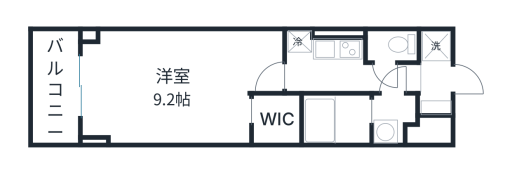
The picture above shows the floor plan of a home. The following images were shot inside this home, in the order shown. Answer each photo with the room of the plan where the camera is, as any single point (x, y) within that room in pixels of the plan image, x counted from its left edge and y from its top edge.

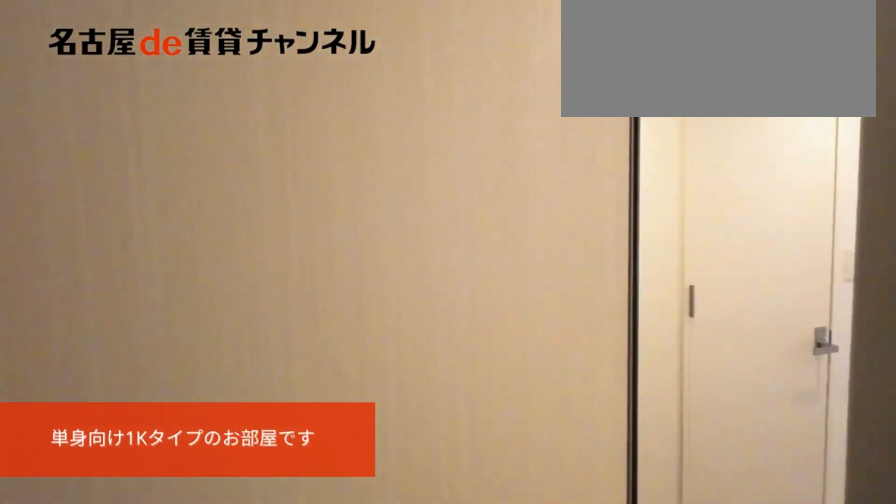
(435, 82)
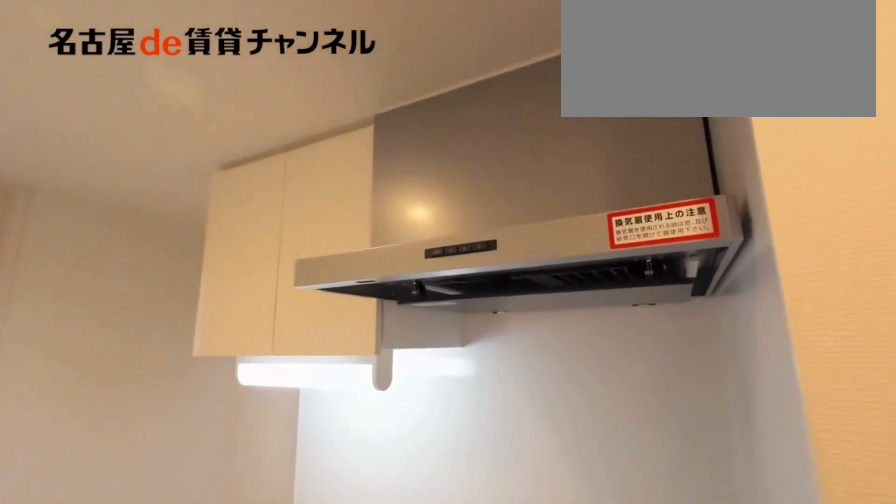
(336, 49)
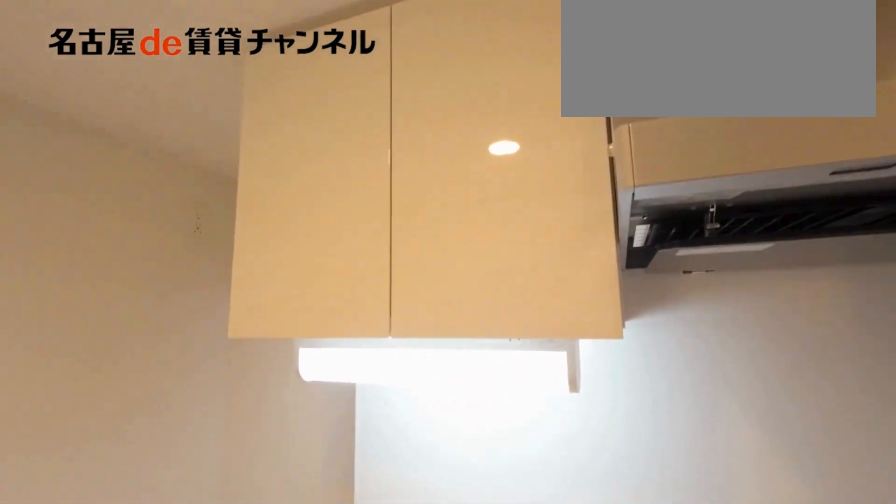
(336, 49)
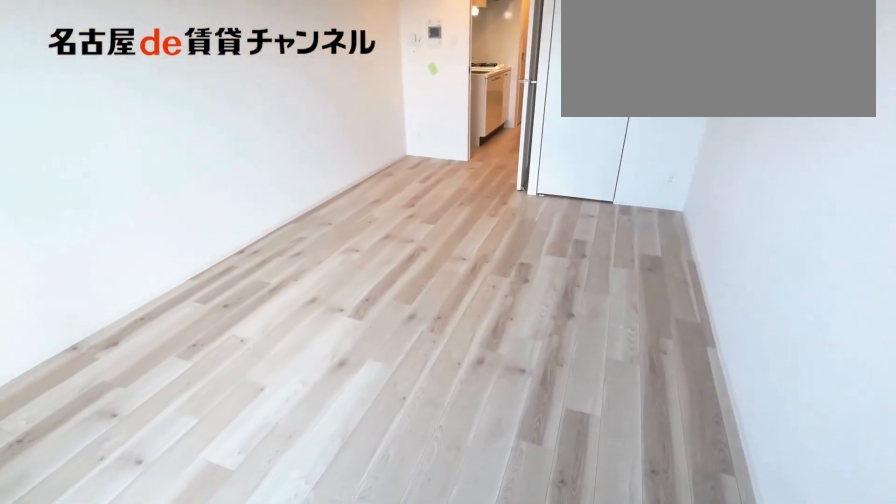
(177, 84)
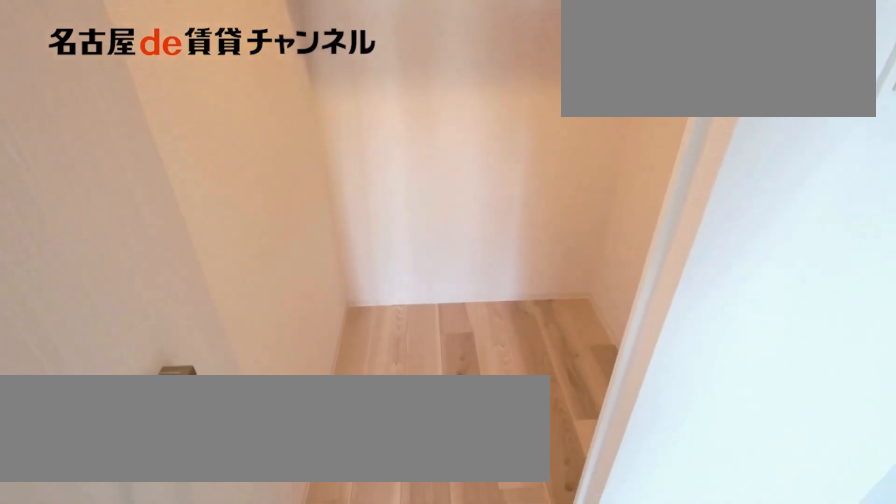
(276, 120)
